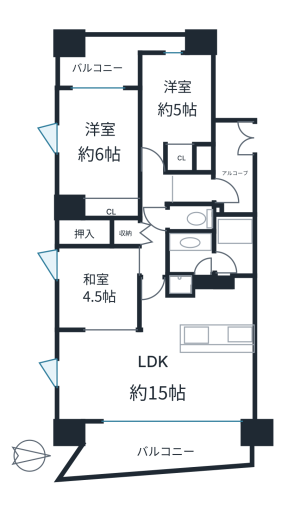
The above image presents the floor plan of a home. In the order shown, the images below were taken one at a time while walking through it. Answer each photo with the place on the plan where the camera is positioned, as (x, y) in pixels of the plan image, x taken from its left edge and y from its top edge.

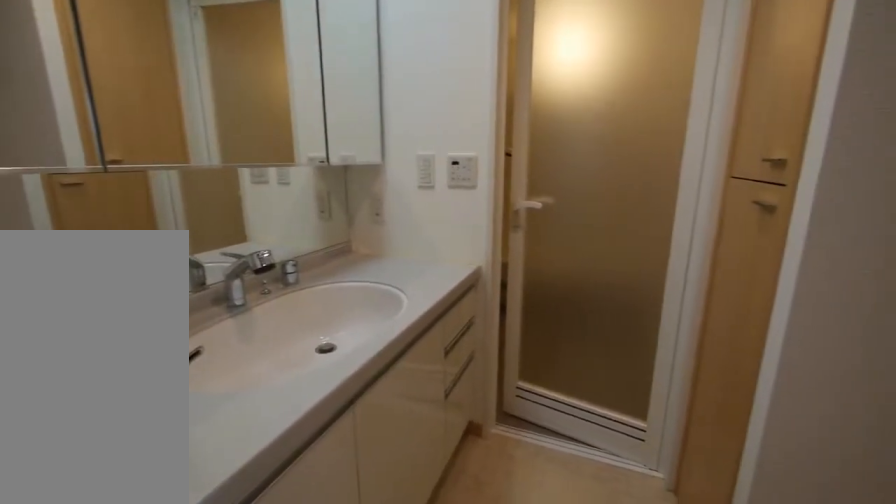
(200, 256)
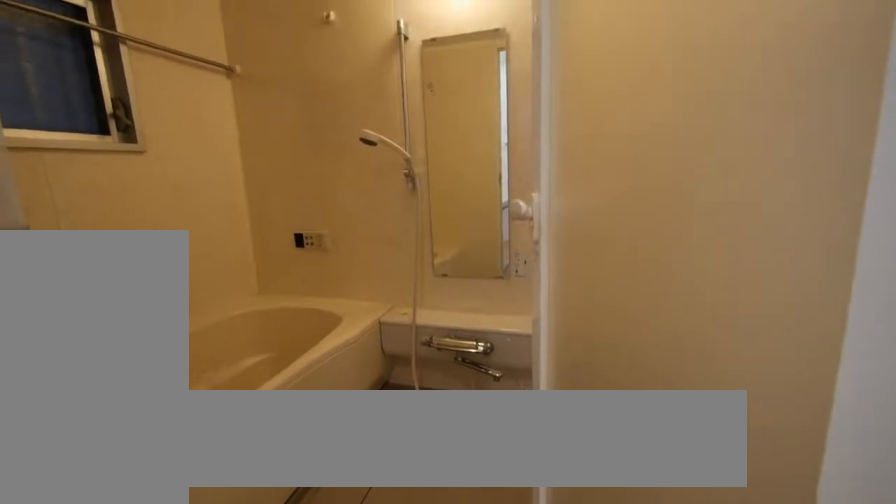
(200, 256)
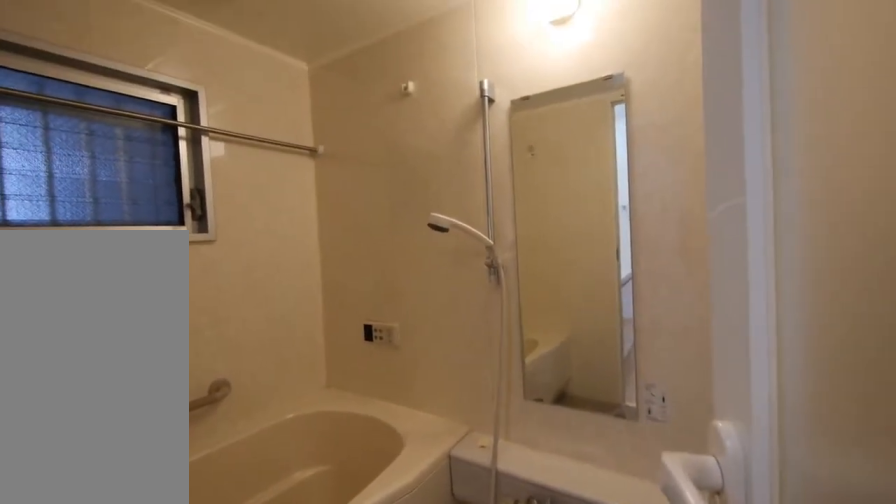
(200, 256)
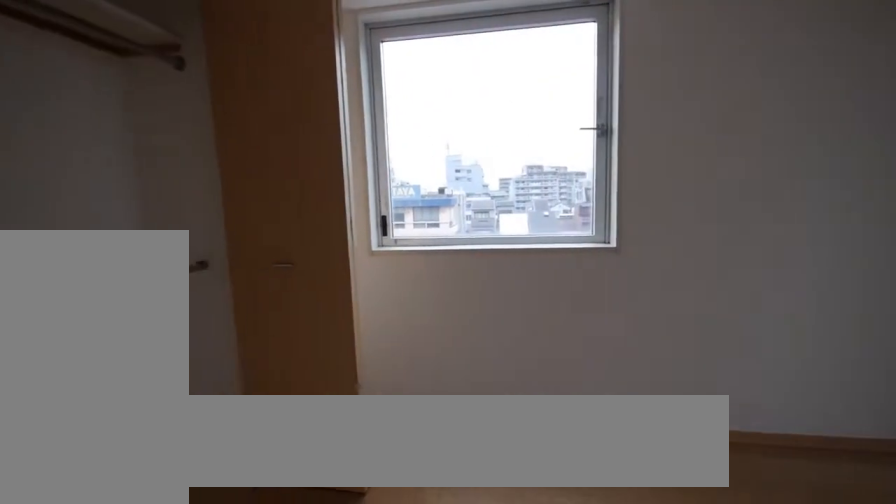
(88, 168)
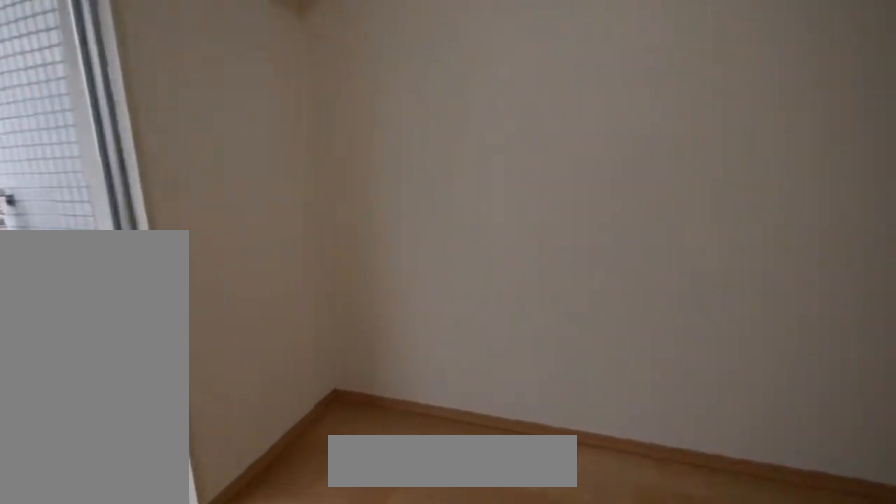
(180, 95)
